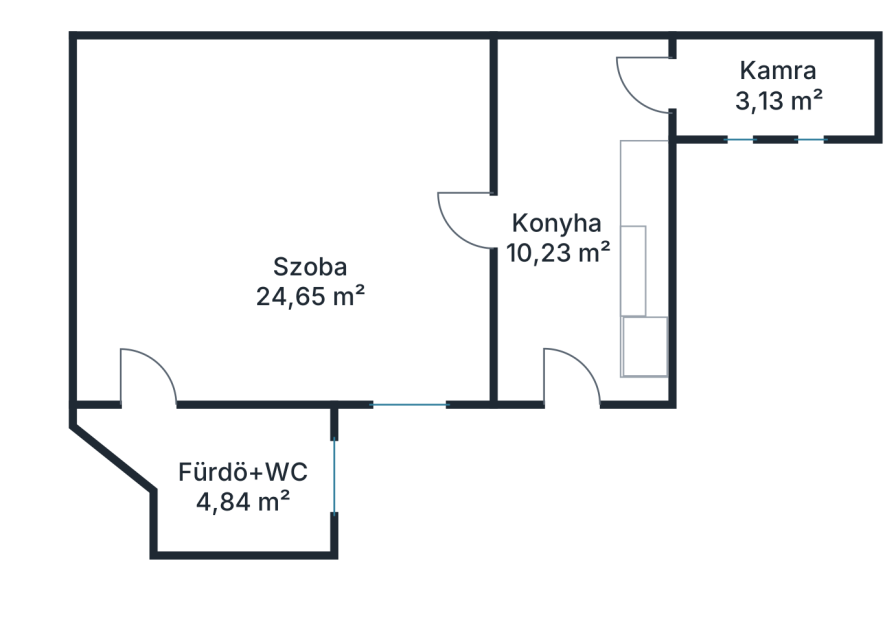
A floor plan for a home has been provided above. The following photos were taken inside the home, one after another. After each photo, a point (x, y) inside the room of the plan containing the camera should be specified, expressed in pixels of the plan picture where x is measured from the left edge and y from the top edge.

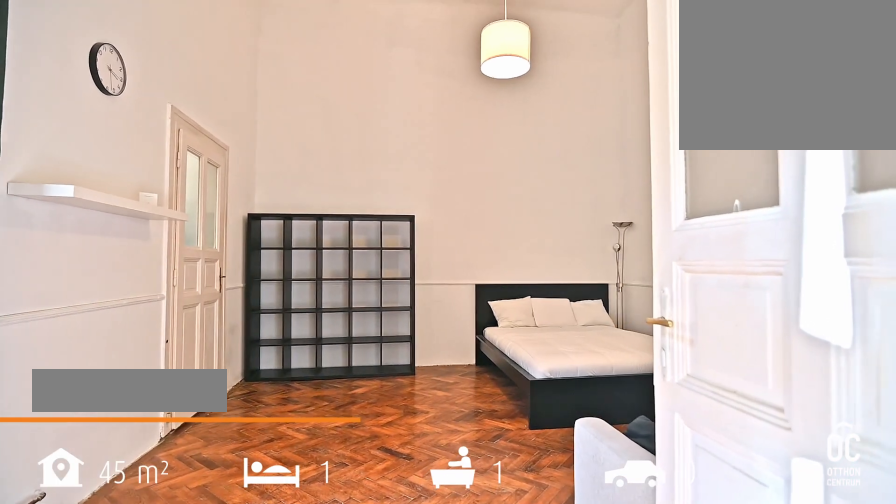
(284, 189)
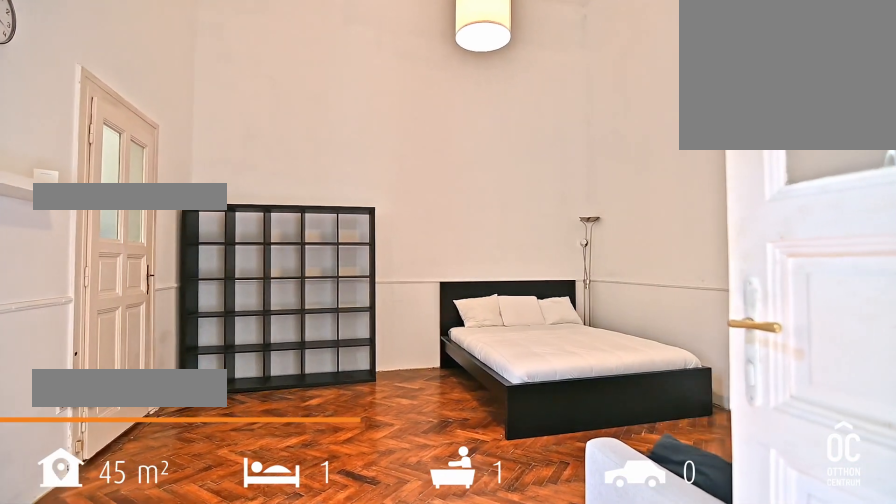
(284, 189)
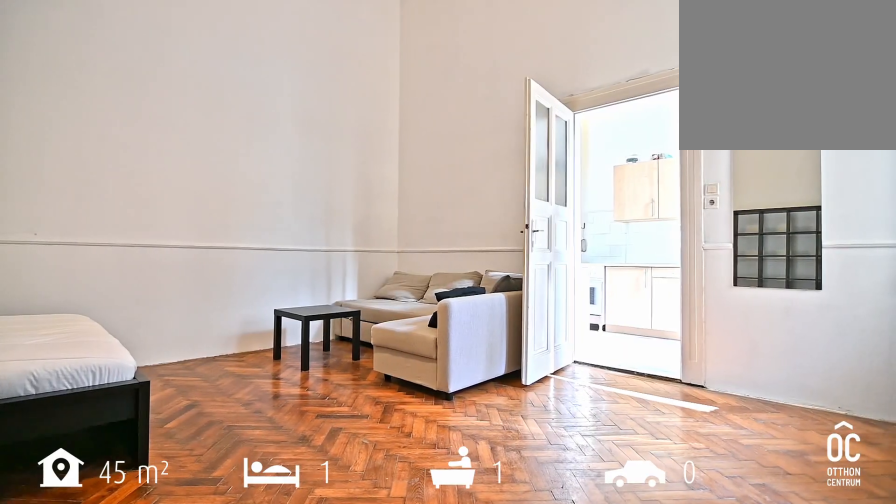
(284, 190)
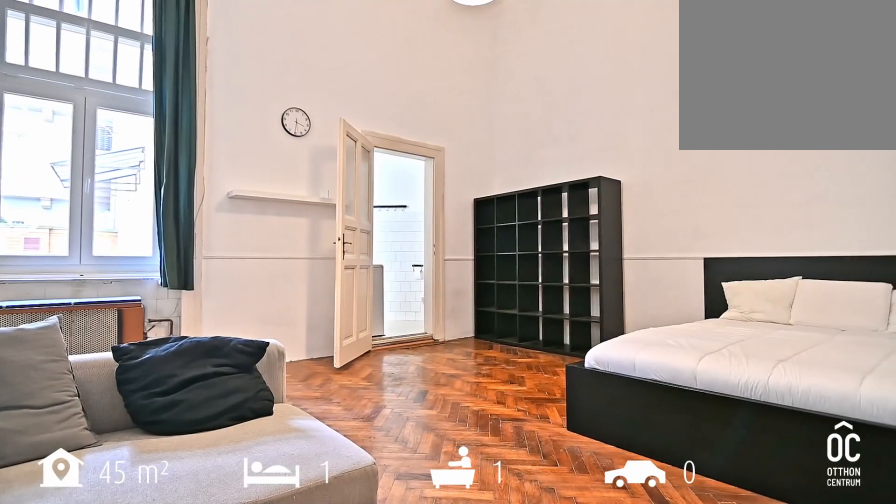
(284, 190)
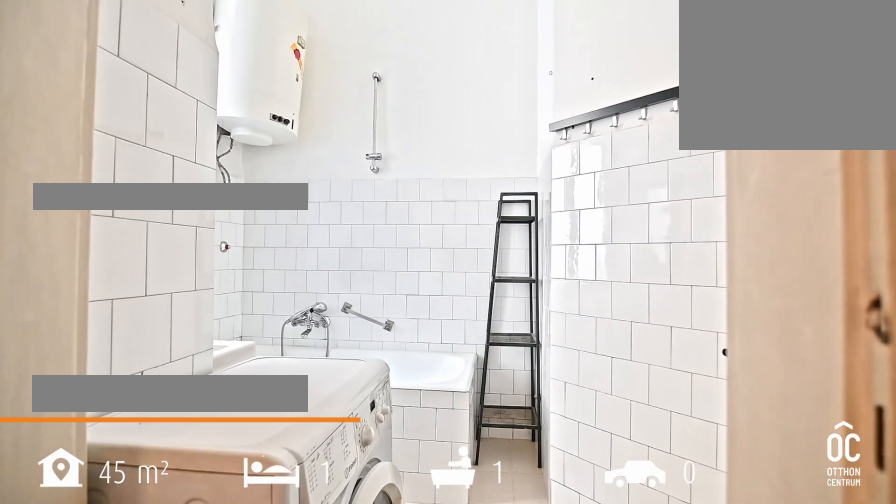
(241, 477)
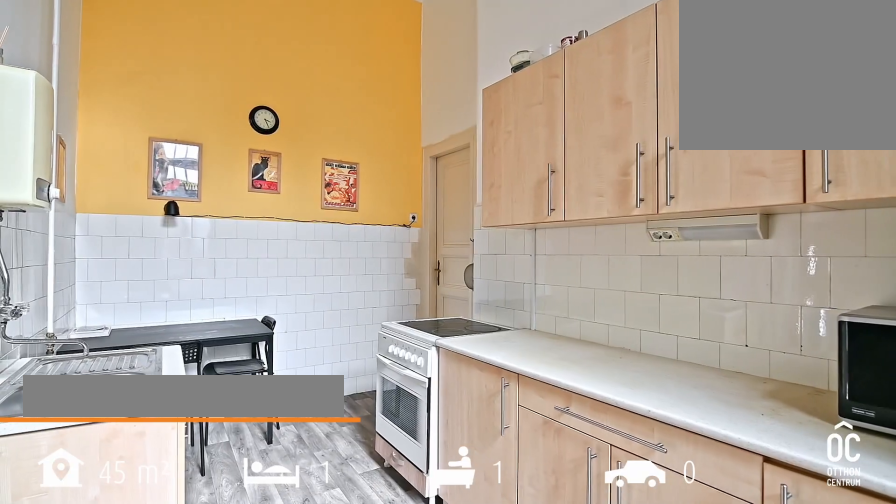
(557, 190)
